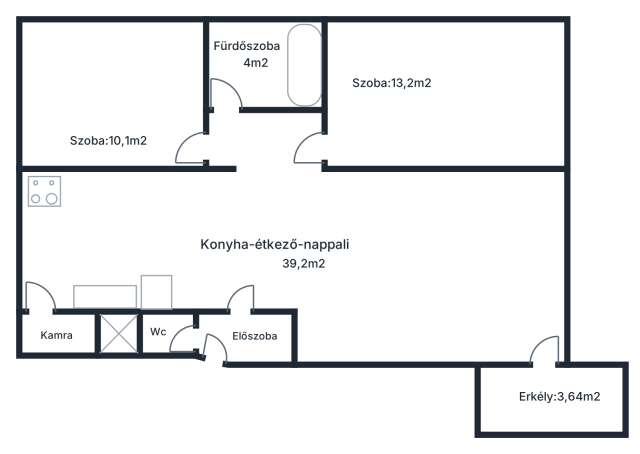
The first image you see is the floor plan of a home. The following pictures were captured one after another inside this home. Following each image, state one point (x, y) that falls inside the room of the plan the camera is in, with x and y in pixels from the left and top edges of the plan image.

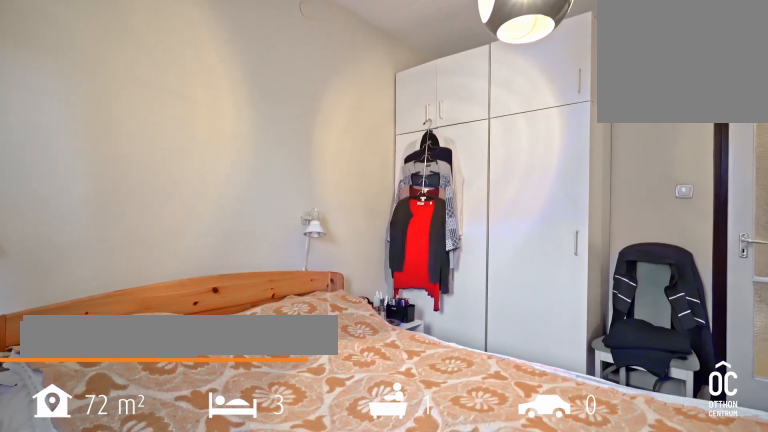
(123, 81)
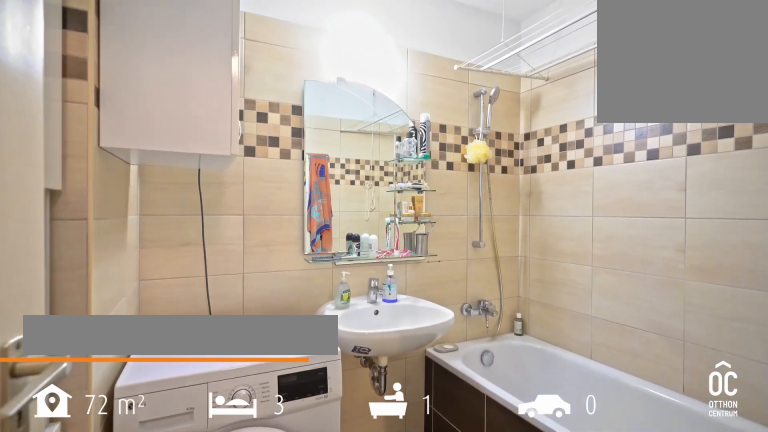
(265, 73)
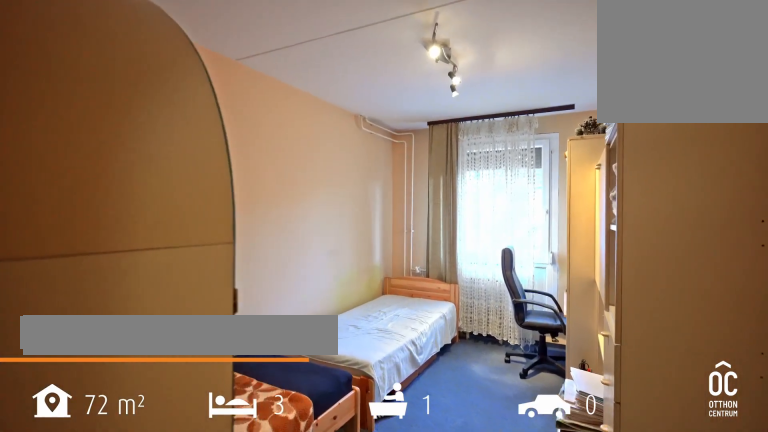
(401, 97)
